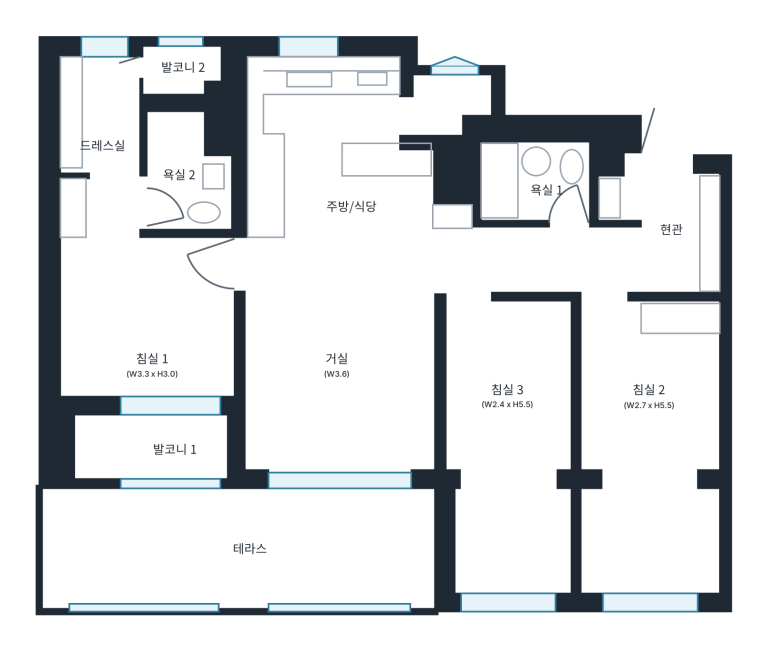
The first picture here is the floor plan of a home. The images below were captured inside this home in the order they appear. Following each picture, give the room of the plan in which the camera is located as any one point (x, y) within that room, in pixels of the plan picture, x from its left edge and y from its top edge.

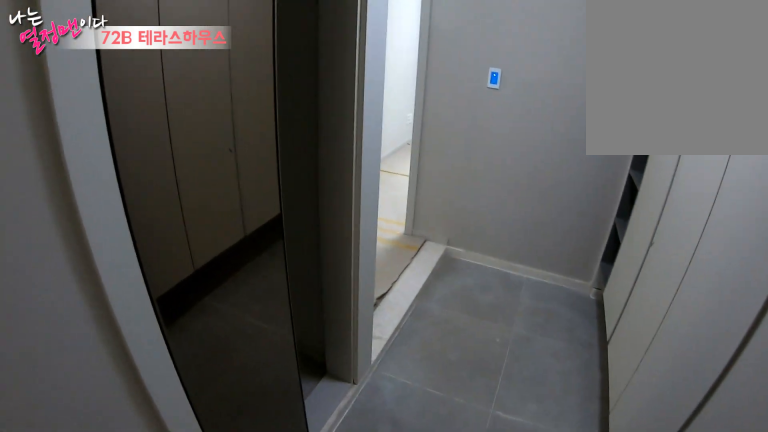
(676, 228)
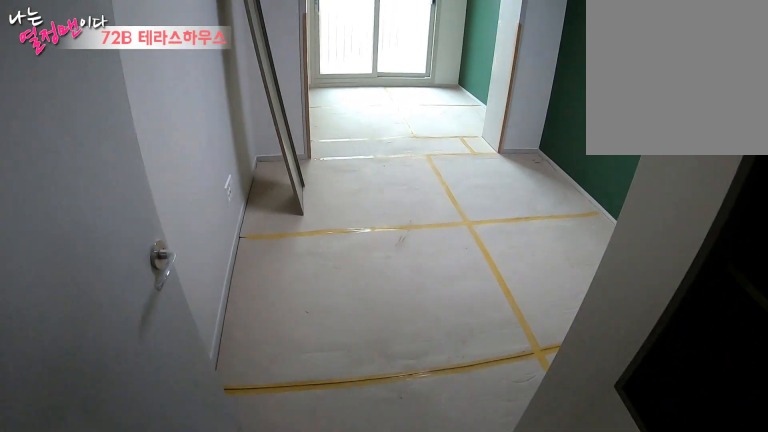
(651, 409)
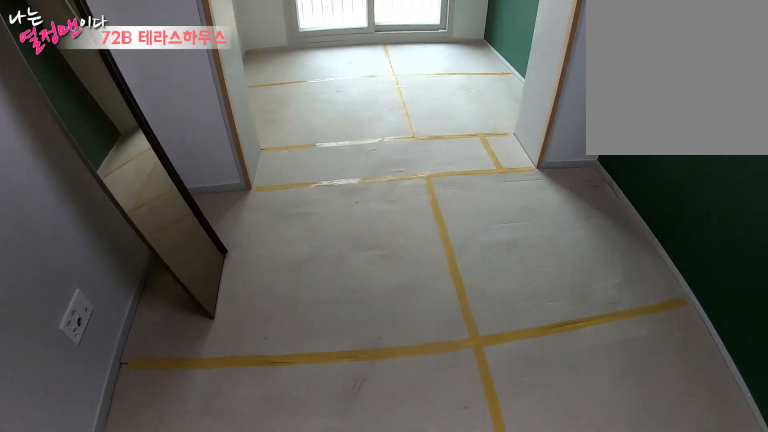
(651, 409)
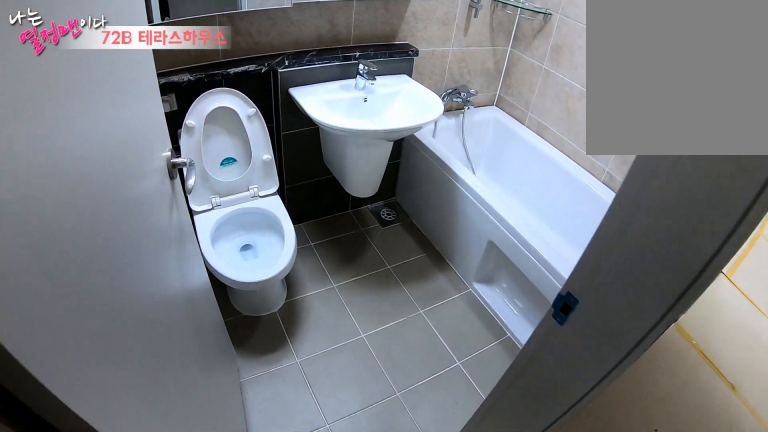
(540, 183)
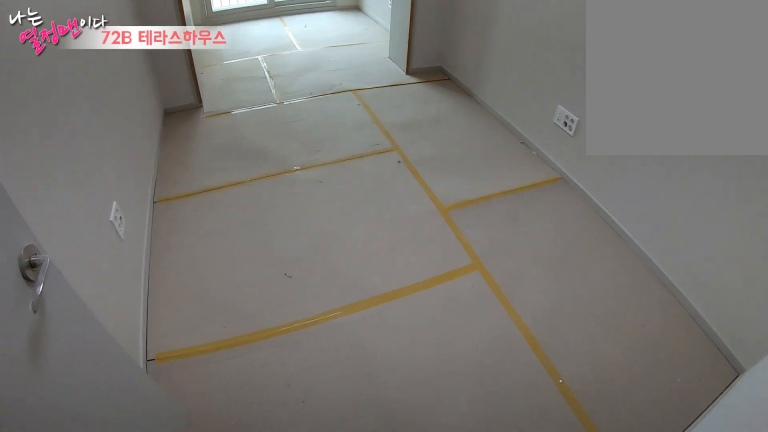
(510, 403)
